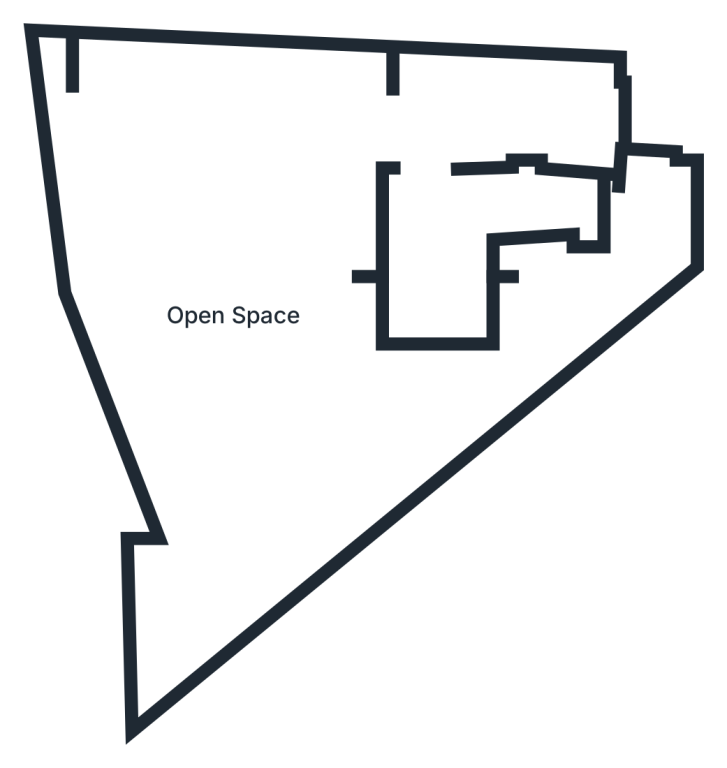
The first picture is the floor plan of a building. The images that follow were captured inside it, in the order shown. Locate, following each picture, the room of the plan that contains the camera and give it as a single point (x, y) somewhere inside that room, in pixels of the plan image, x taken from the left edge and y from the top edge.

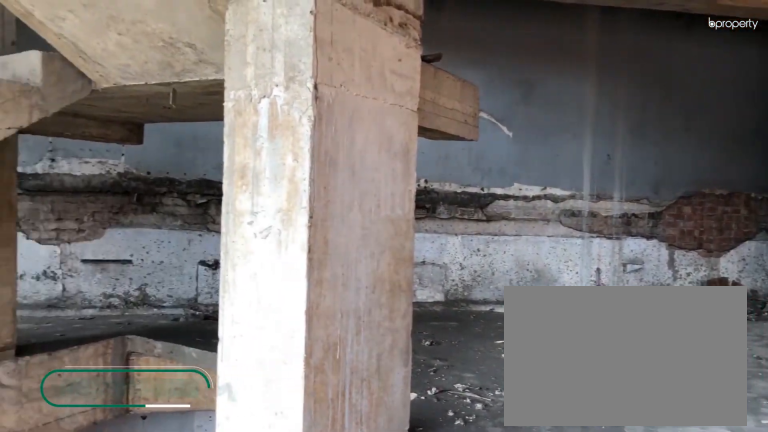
(286, 126)
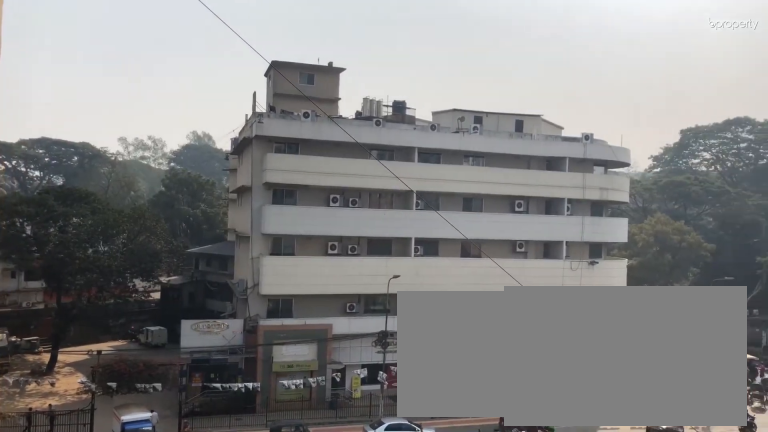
(122, 141)
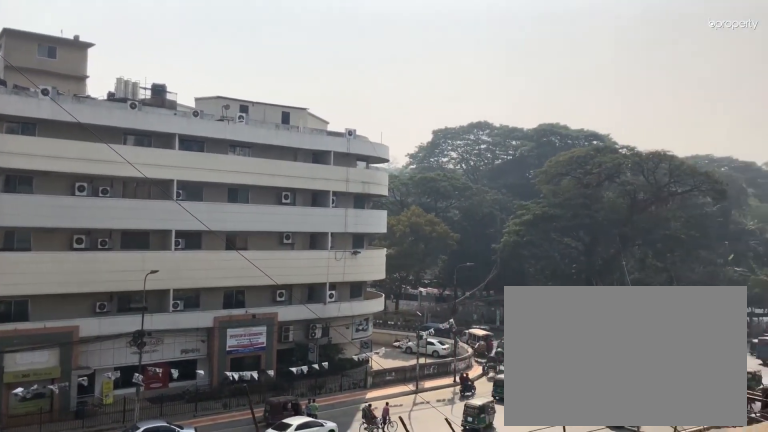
(122, 141)
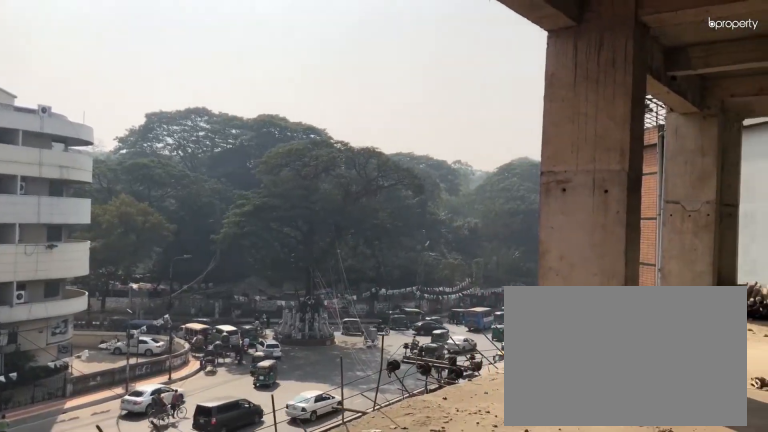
(122, 141)
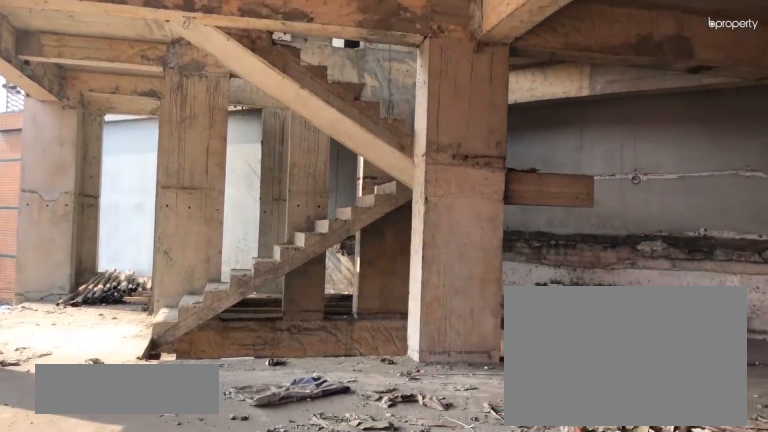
(122, 141)
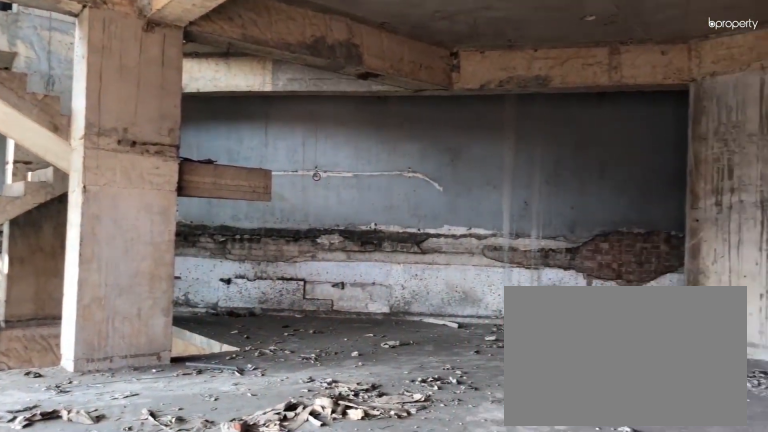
(122, 141)
